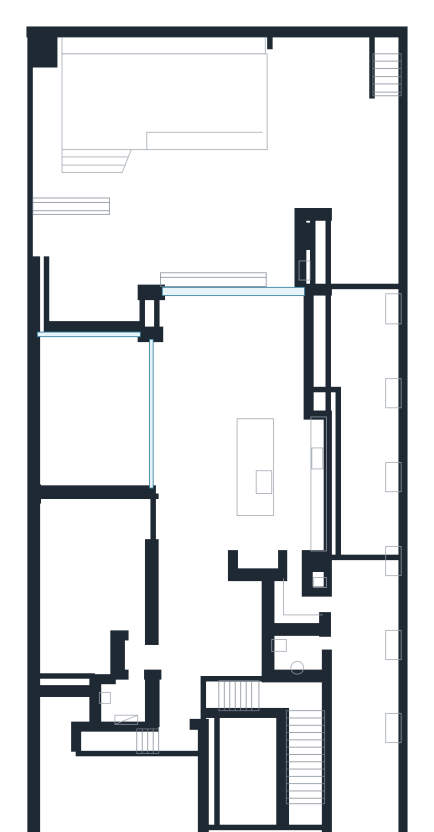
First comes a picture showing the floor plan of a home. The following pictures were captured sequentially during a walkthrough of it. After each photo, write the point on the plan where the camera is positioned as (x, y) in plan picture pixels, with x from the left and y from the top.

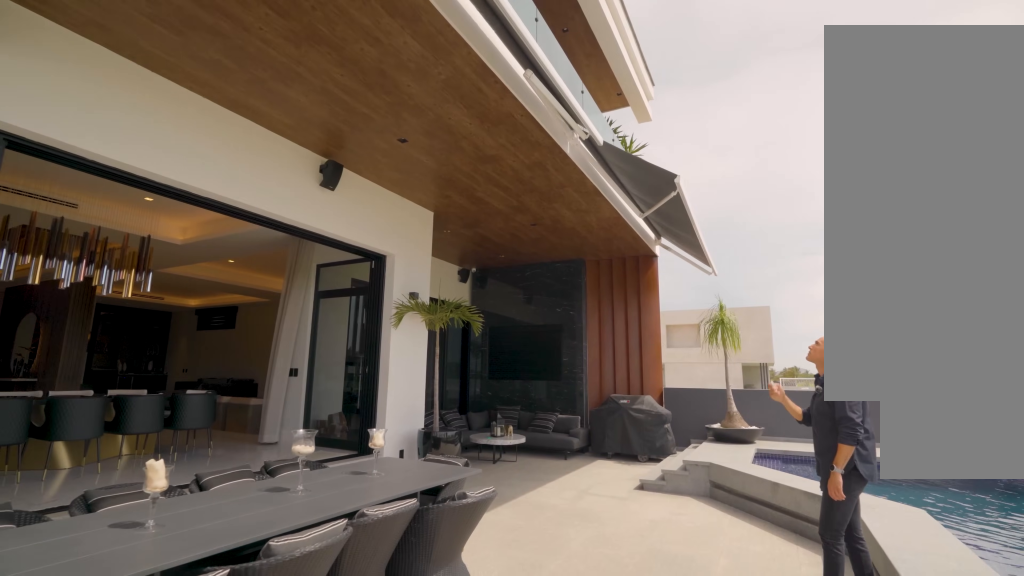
(283, 214)
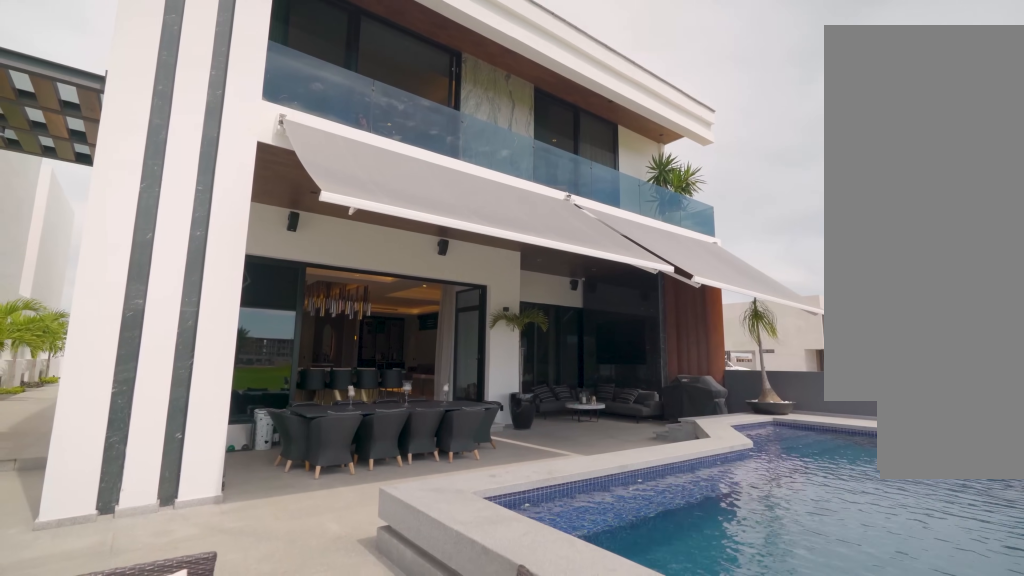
(302, 141)
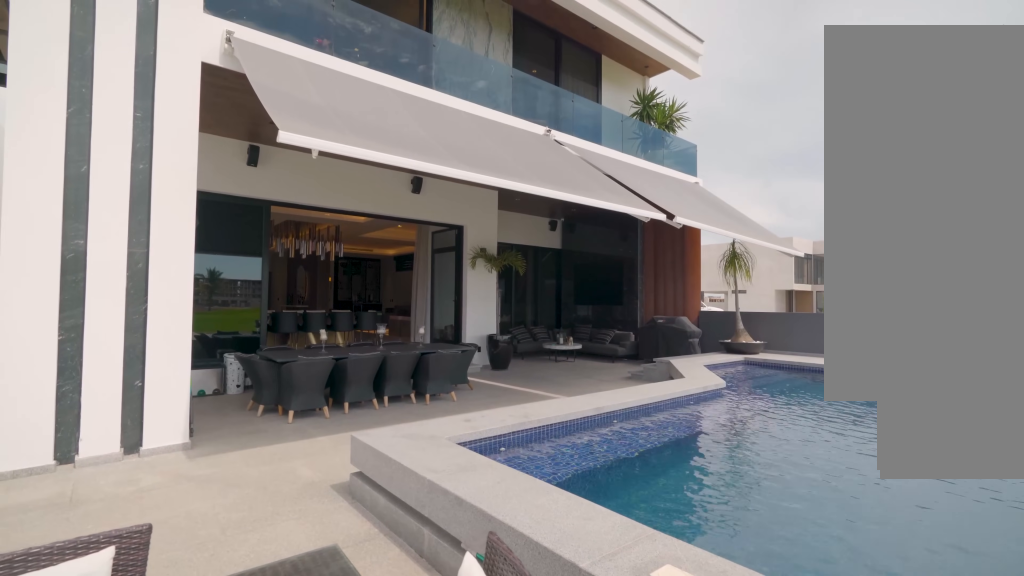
(302, 141)
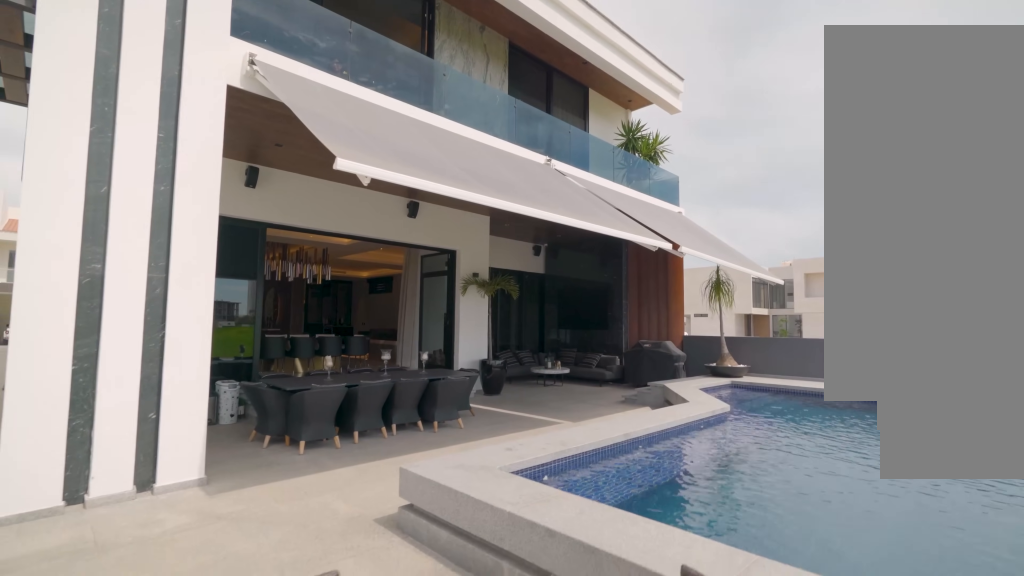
(302, 141)
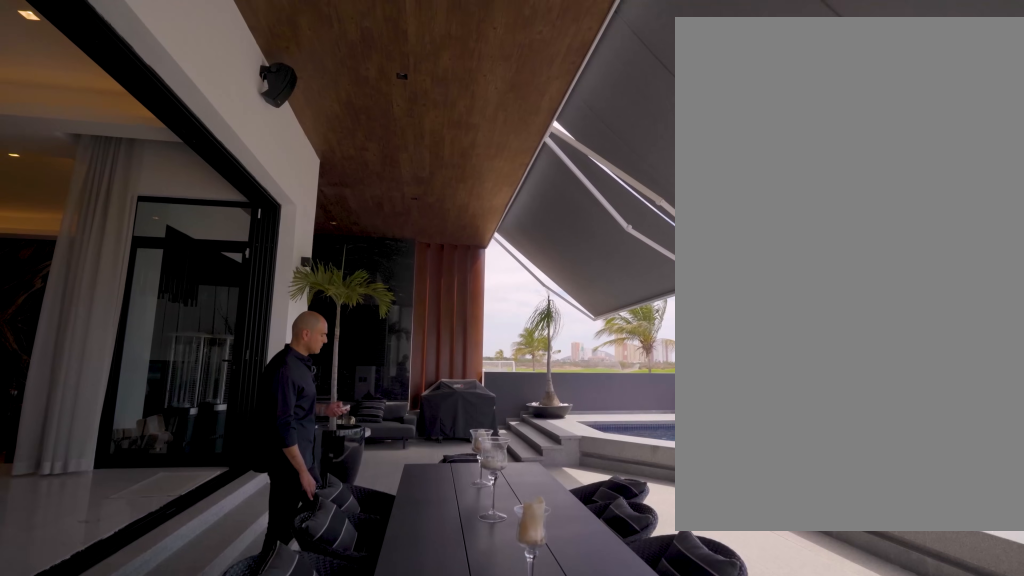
(290, 212)
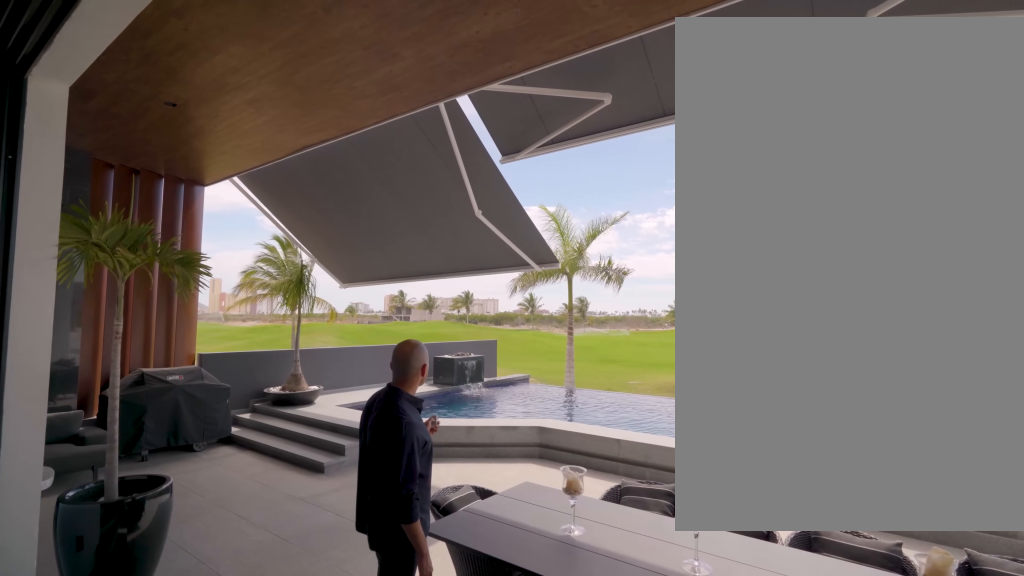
(216, 290)
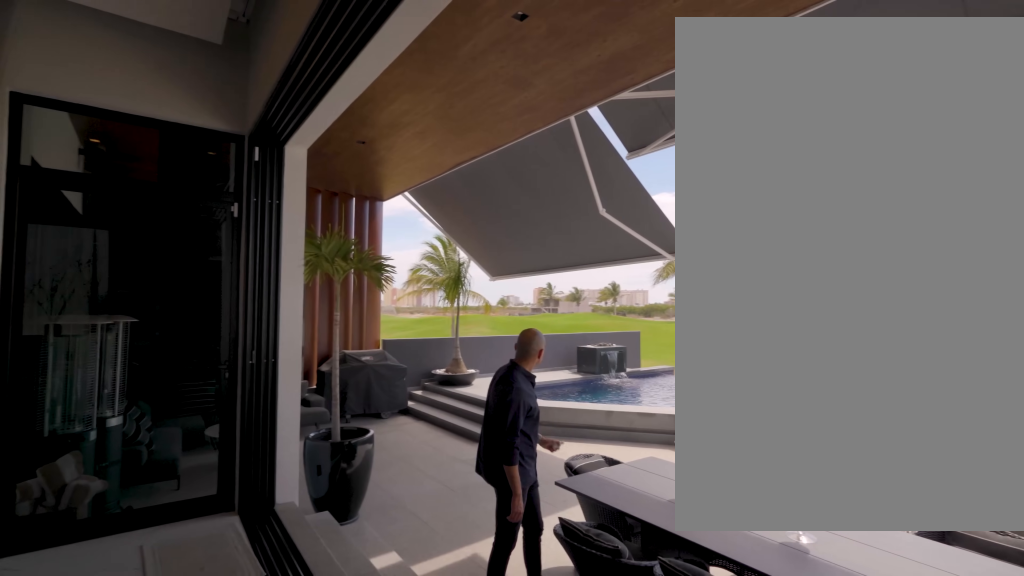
(253, 294)
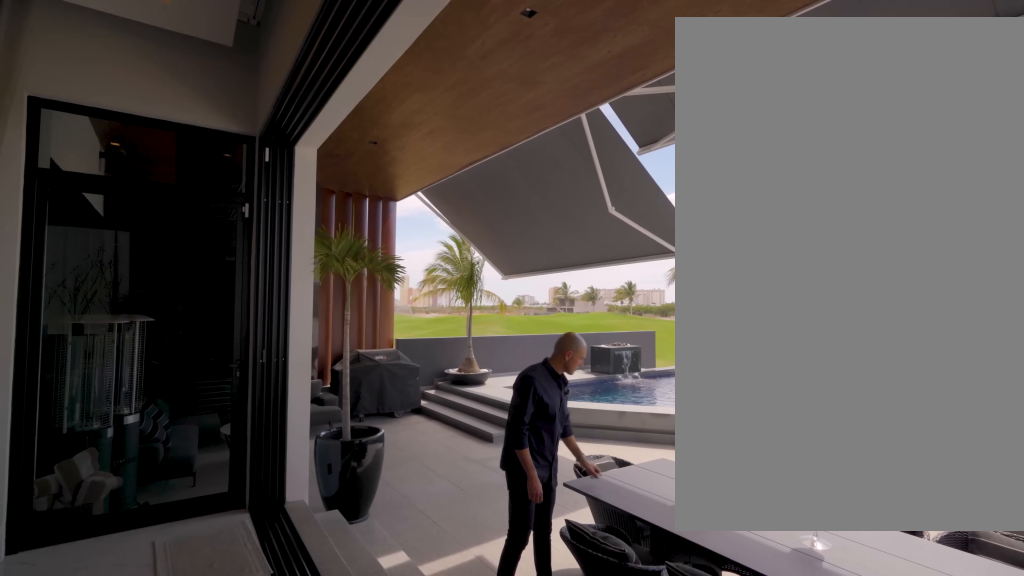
(267, 314)
